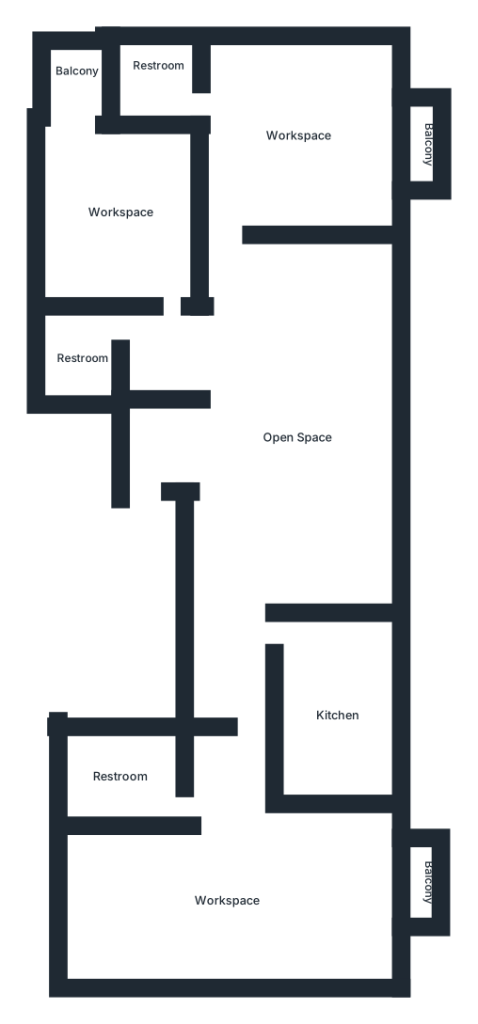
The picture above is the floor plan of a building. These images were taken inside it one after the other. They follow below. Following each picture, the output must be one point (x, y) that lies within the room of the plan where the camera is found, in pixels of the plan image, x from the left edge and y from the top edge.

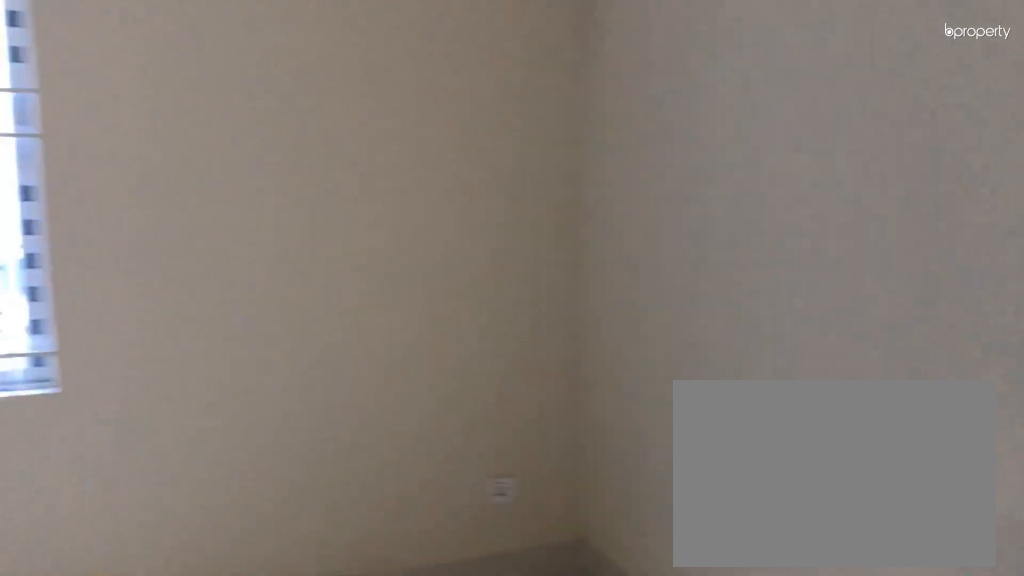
(287, 420)
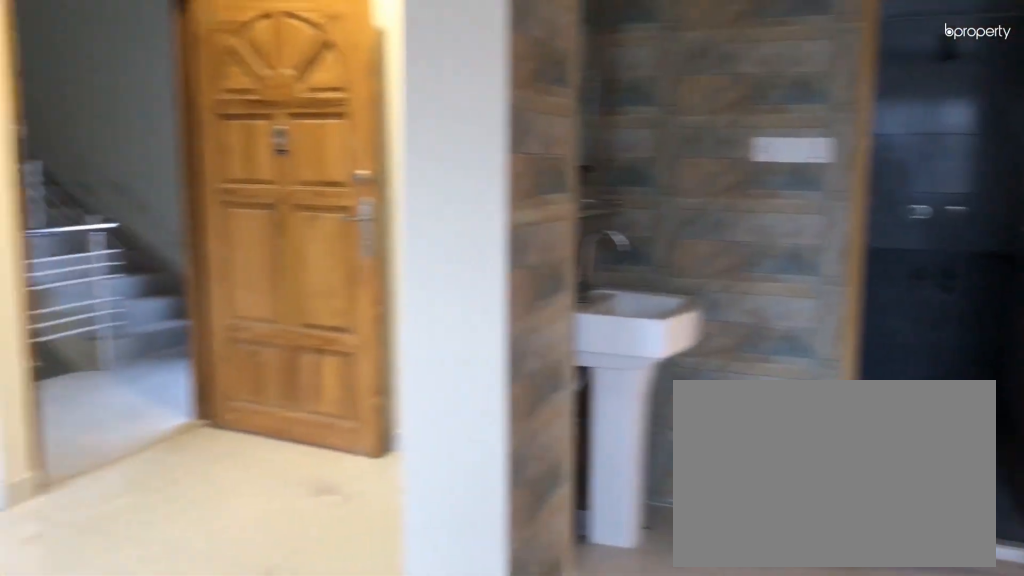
(287, 420)
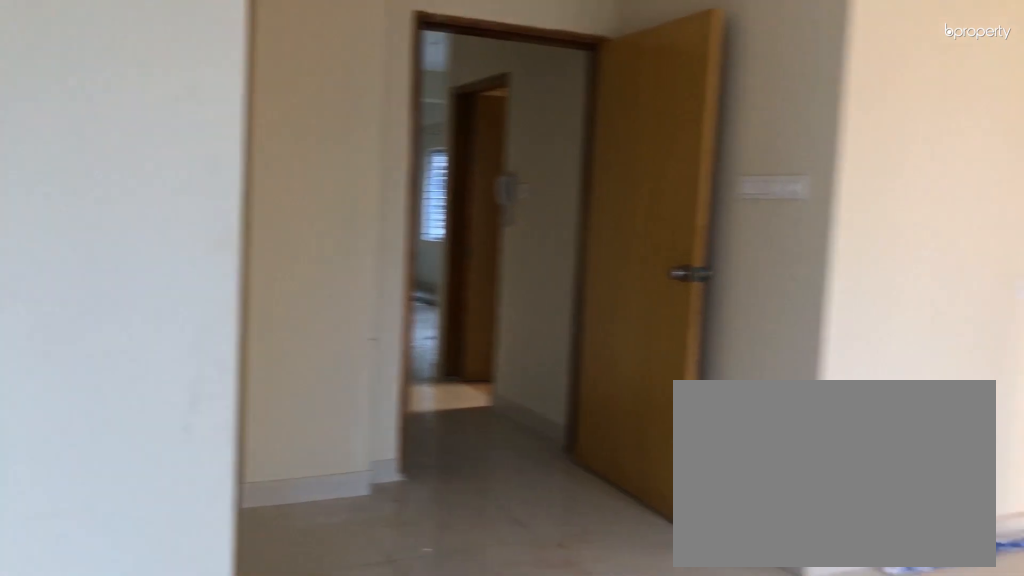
(231, 903)
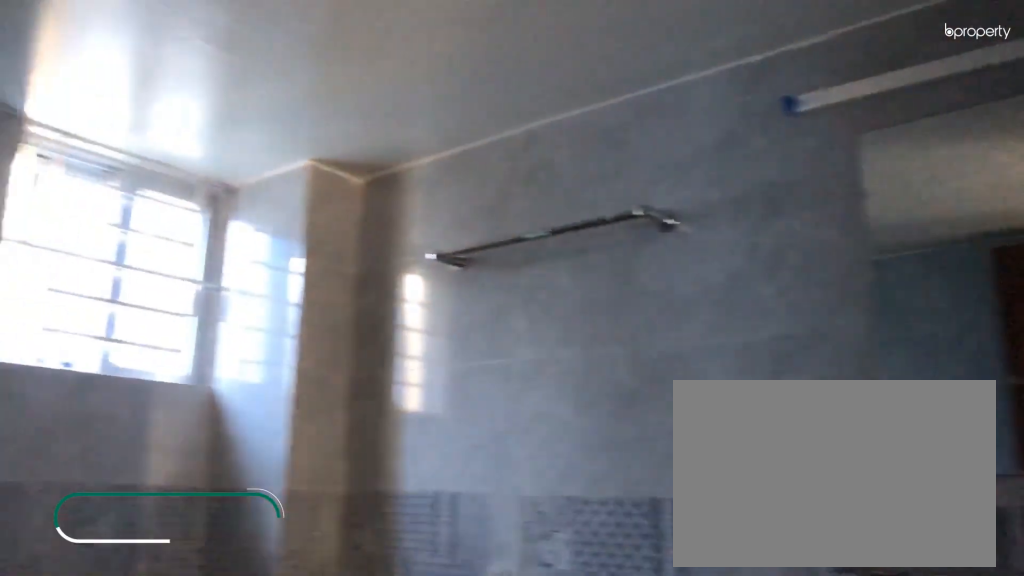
(120, 778)
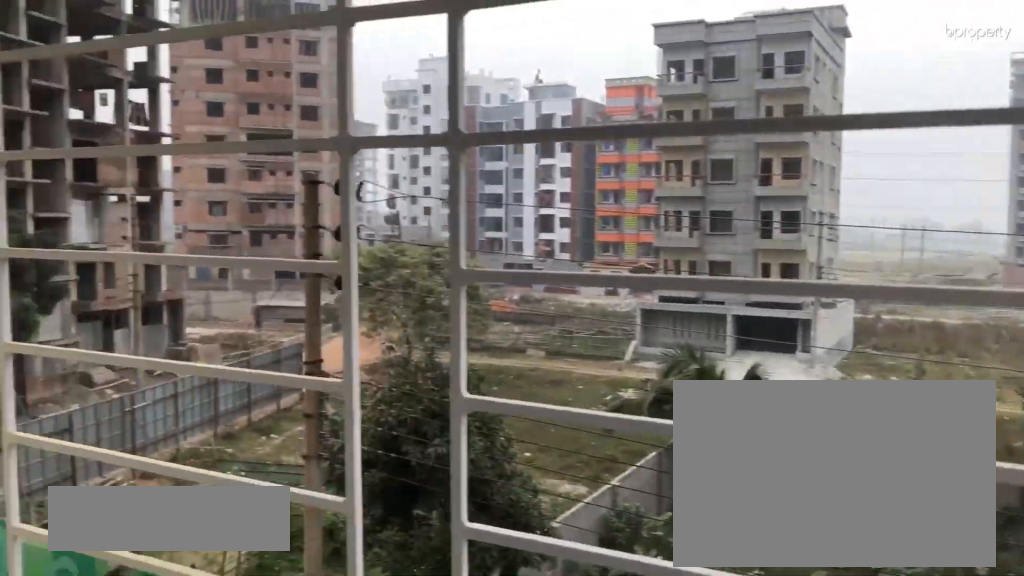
(413, 894)
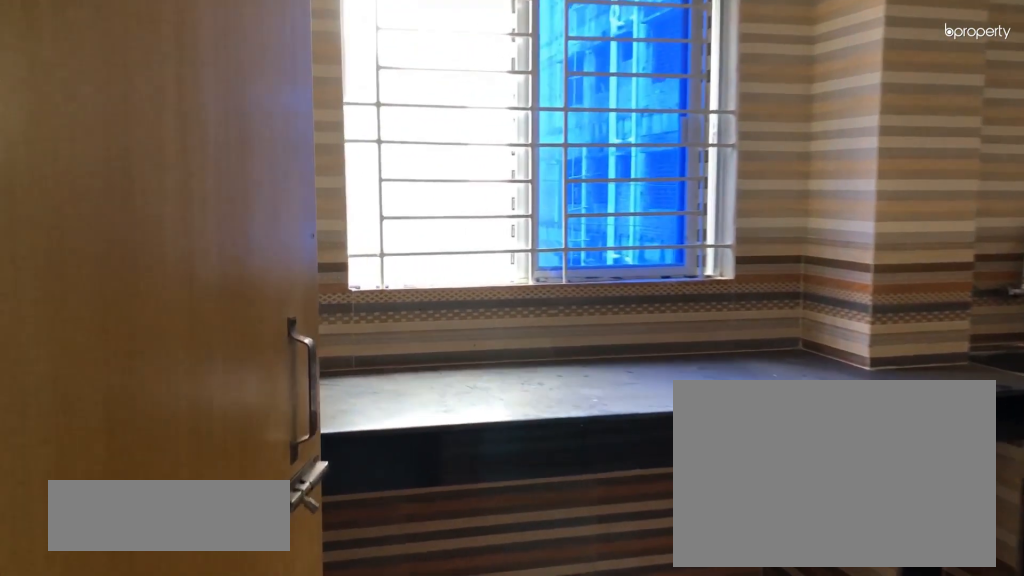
(329, 702)
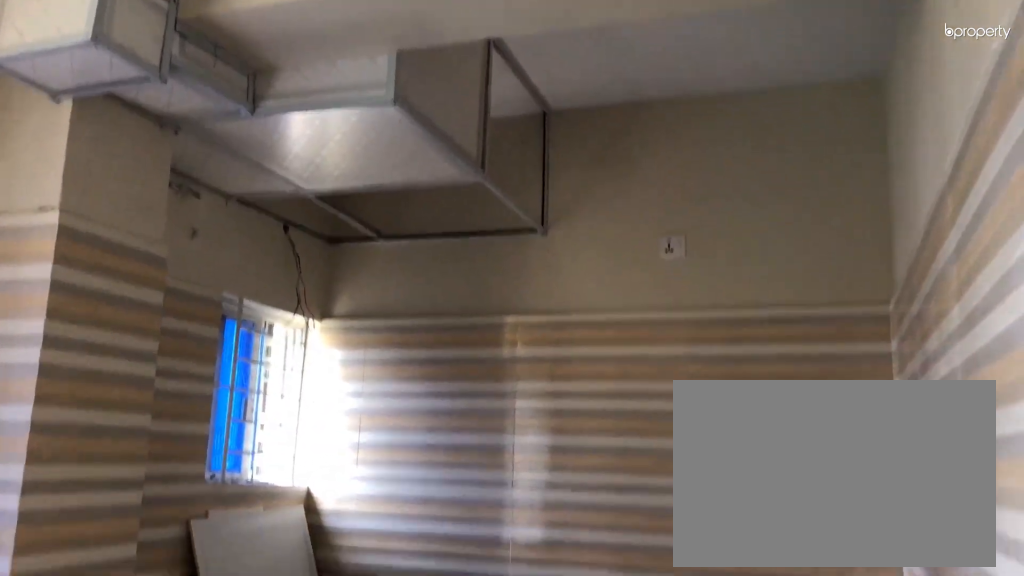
(333, 705)
